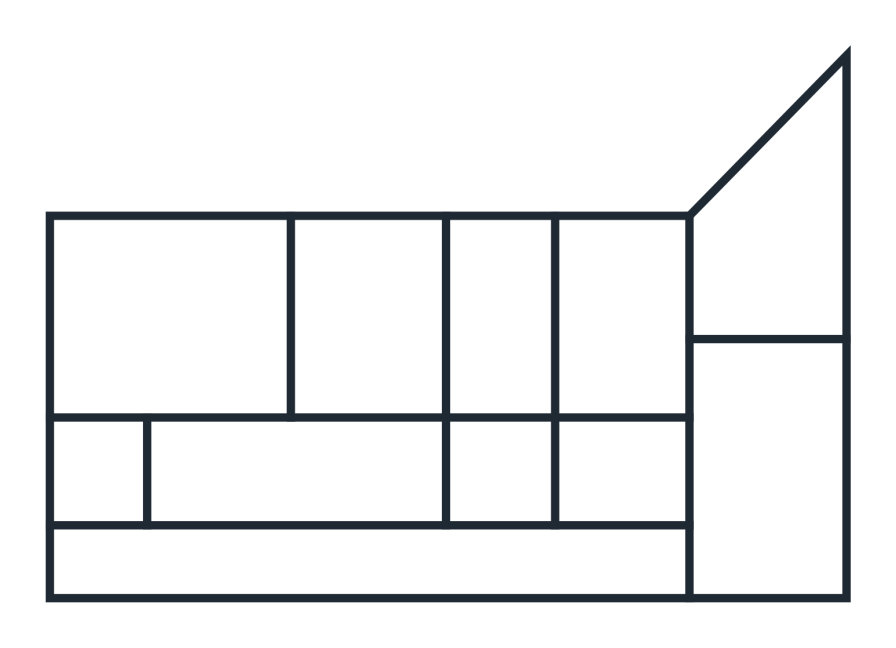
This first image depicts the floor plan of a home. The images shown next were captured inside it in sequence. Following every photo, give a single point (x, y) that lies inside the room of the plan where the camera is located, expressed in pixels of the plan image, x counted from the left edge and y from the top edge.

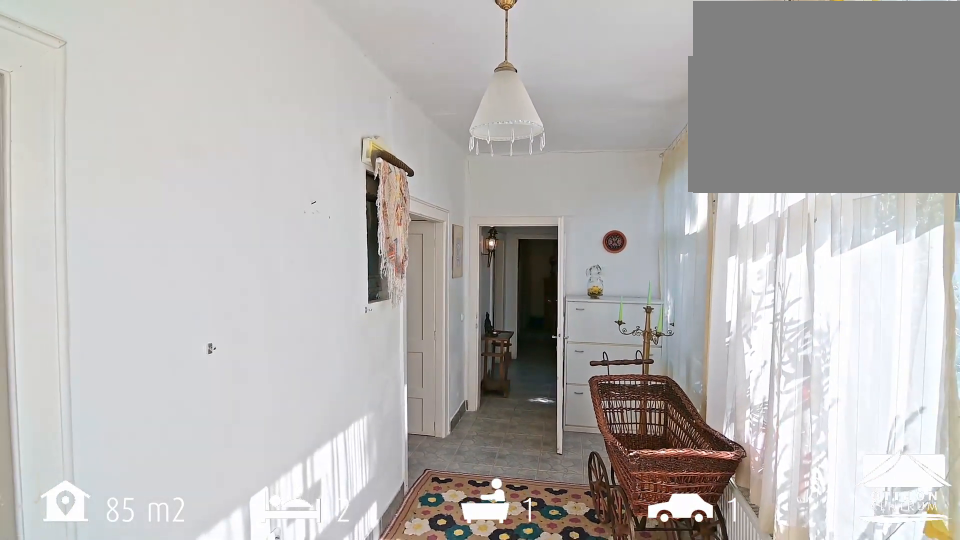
(303, 479)
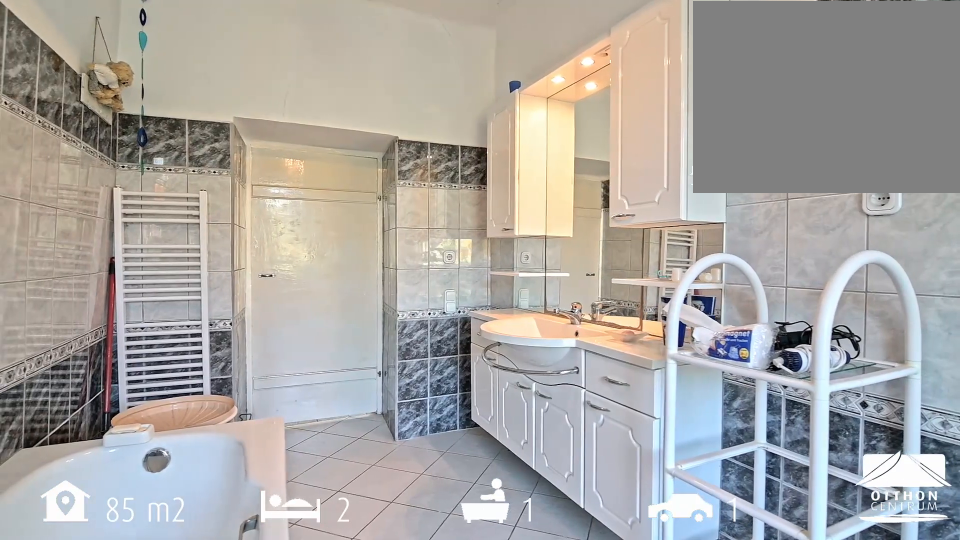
(502, 340)
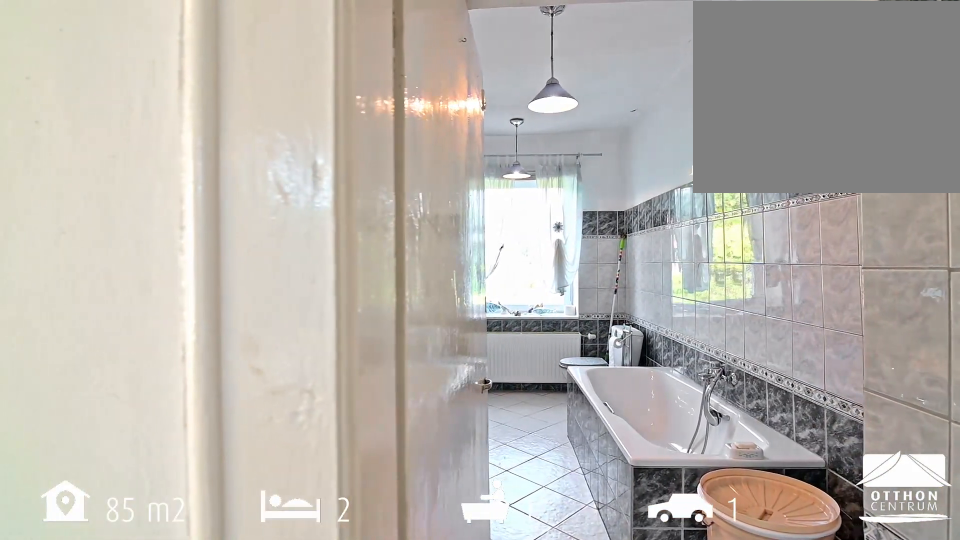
(502, 340)
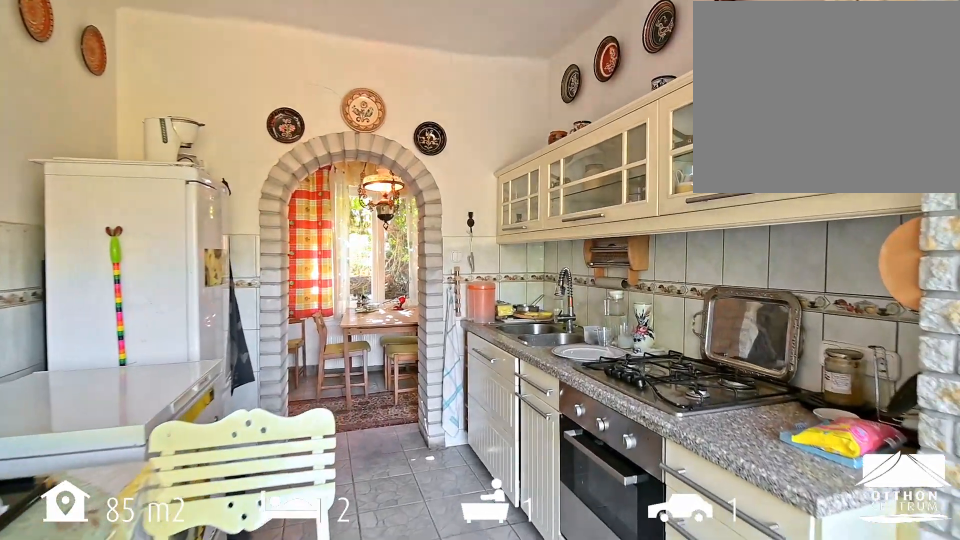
(626, 335)
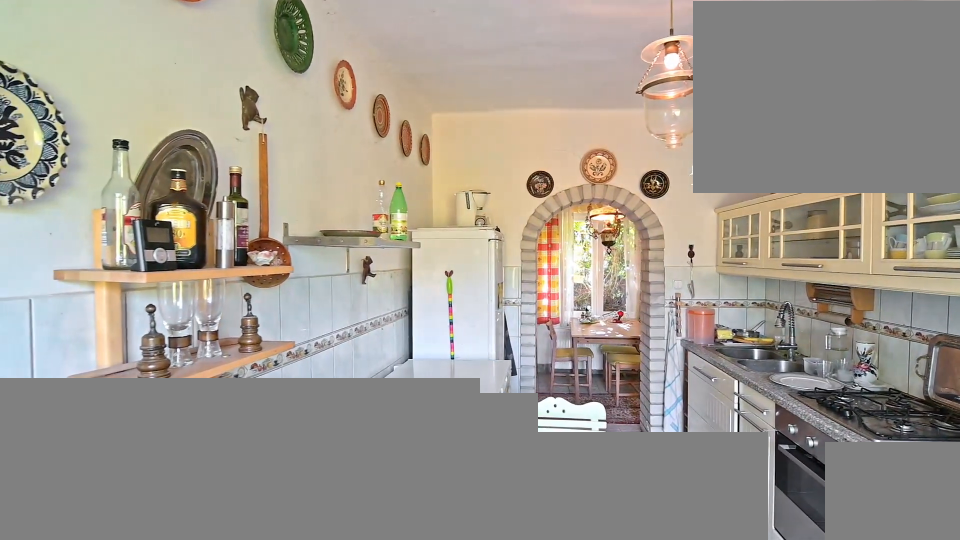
(626, 335)
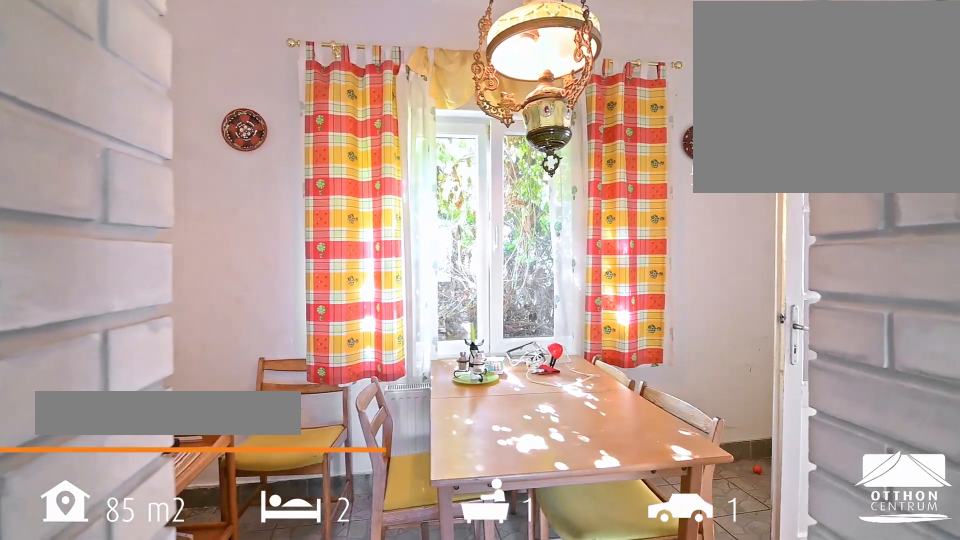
(626, 474)
